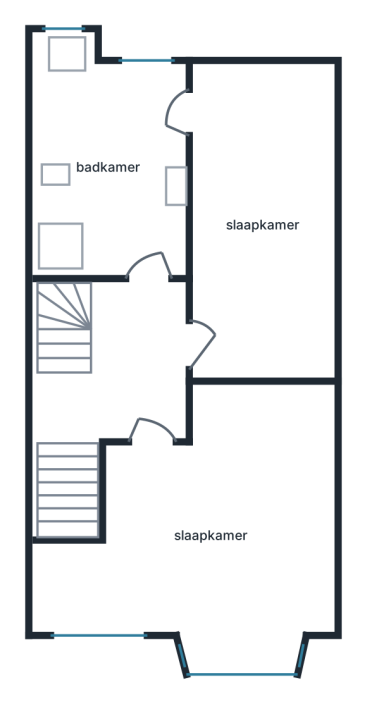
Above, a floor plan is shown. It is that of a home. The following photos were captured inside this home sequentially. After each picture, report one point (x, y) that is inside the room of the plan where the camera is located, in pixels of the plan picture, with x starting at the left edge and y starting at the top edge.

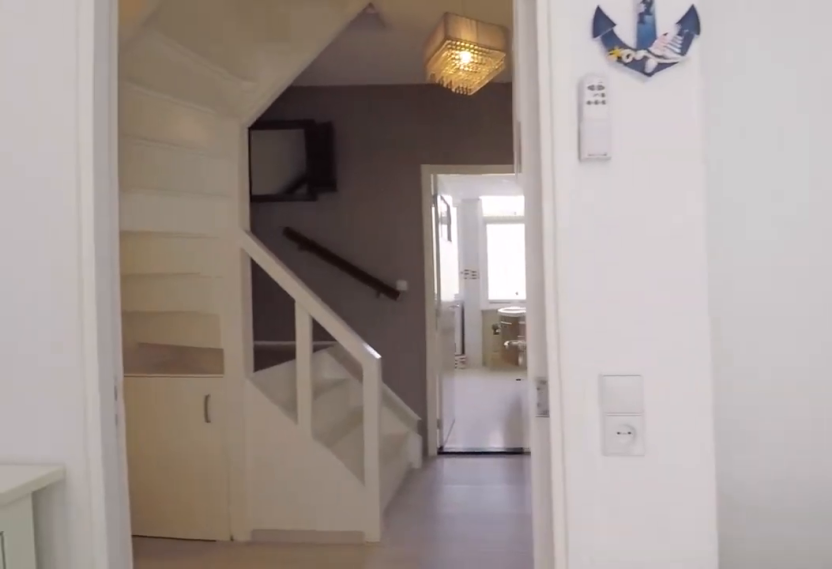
(212, 532)
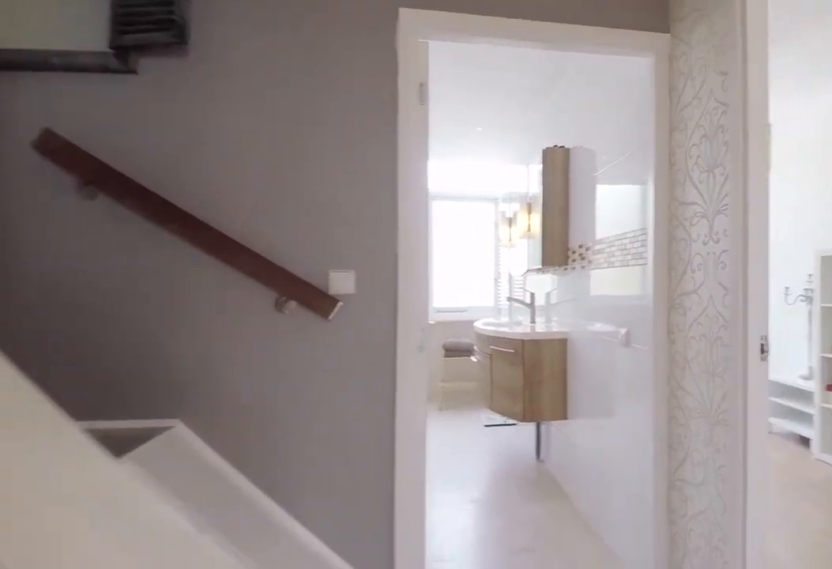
(124, 371)
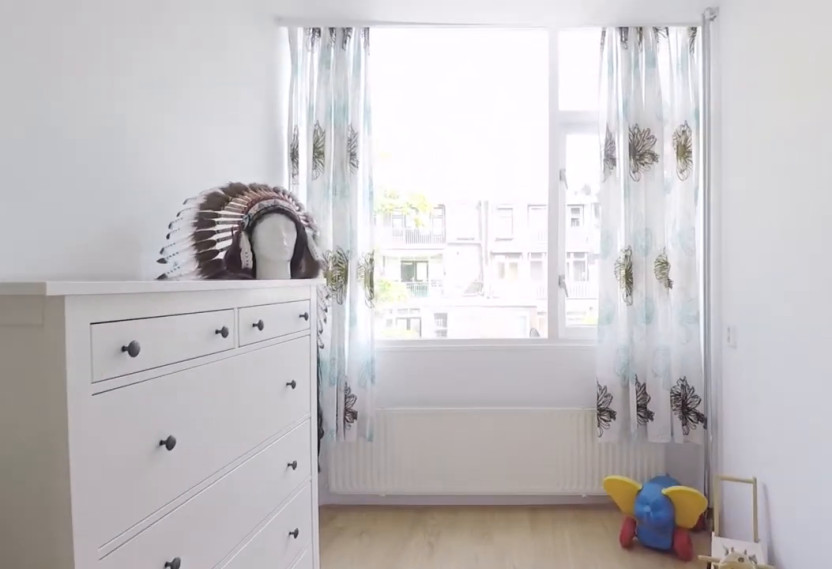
(261, 222)
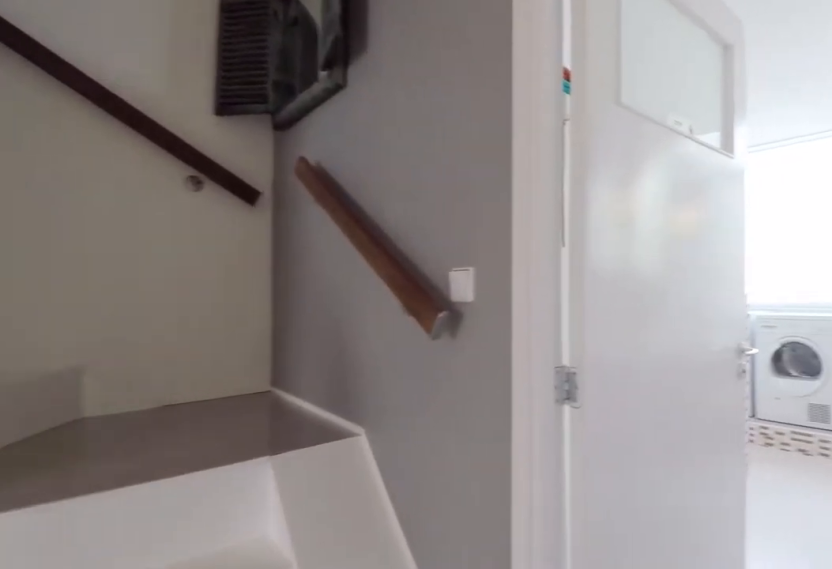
(124, 371)
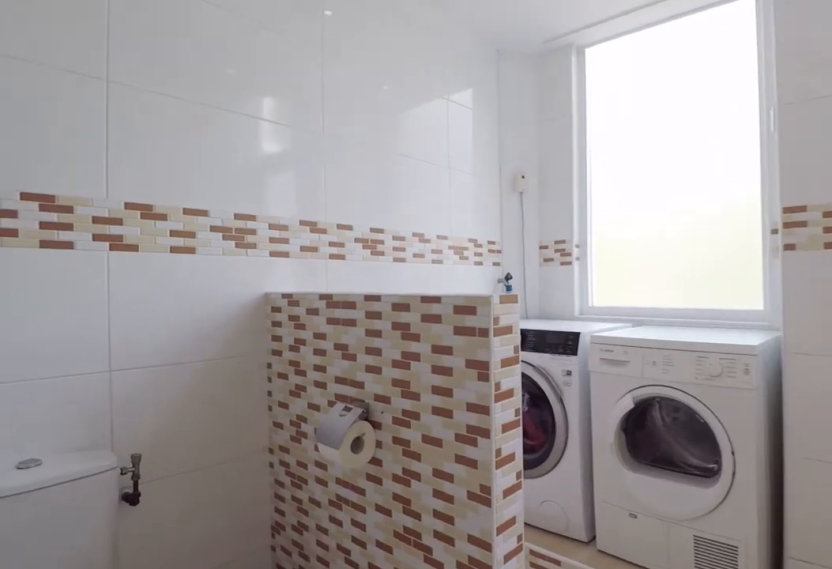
(110, 168)
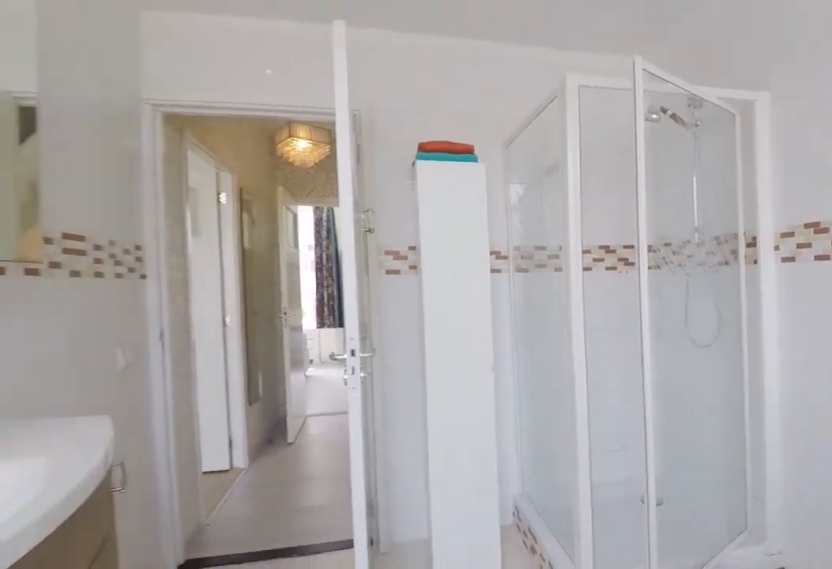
(110, 168)
